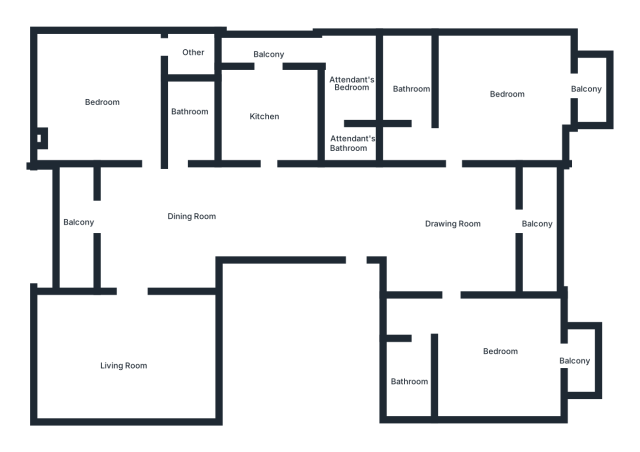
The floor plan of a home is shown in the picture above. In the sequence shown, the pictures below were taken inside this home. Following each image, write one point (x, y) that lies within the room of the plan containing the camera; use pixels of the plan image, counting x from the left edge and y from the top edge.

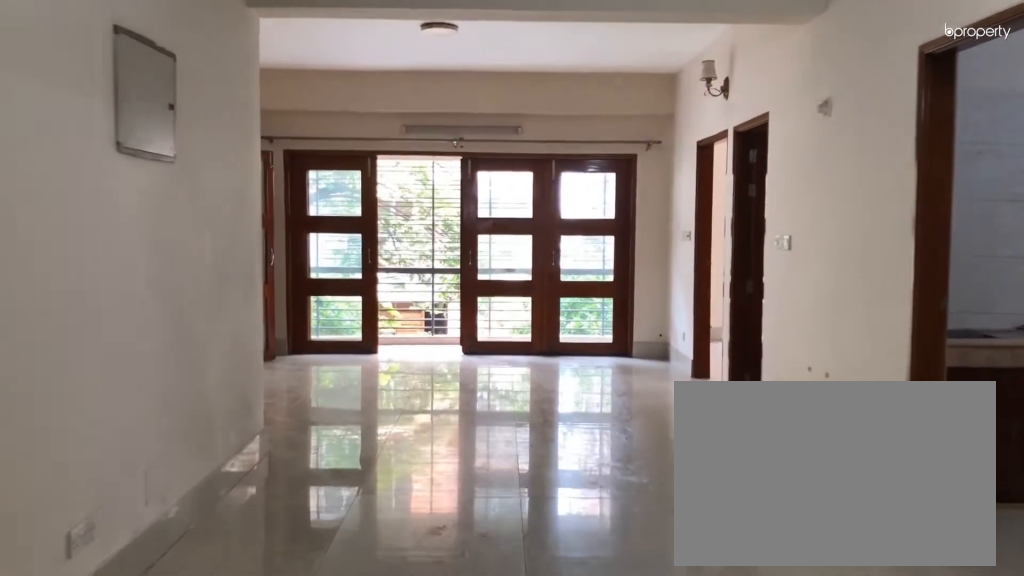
(246, 210)
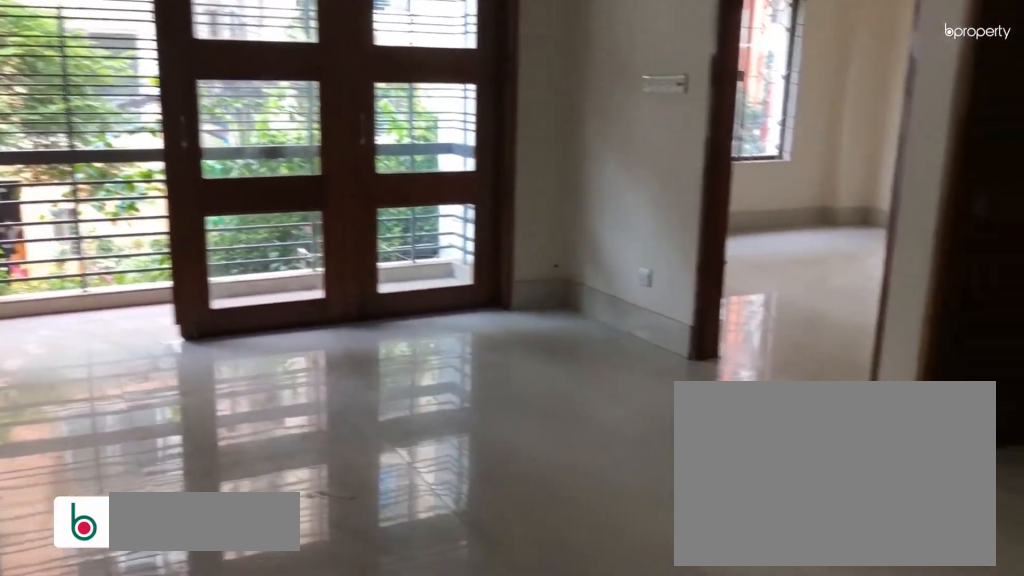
(148, 229)
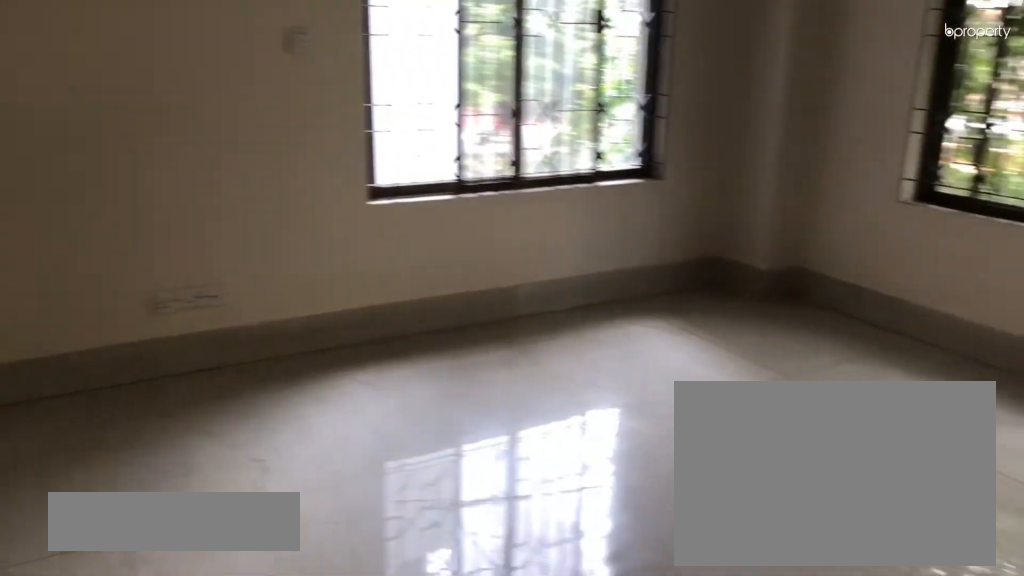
(129, 350)
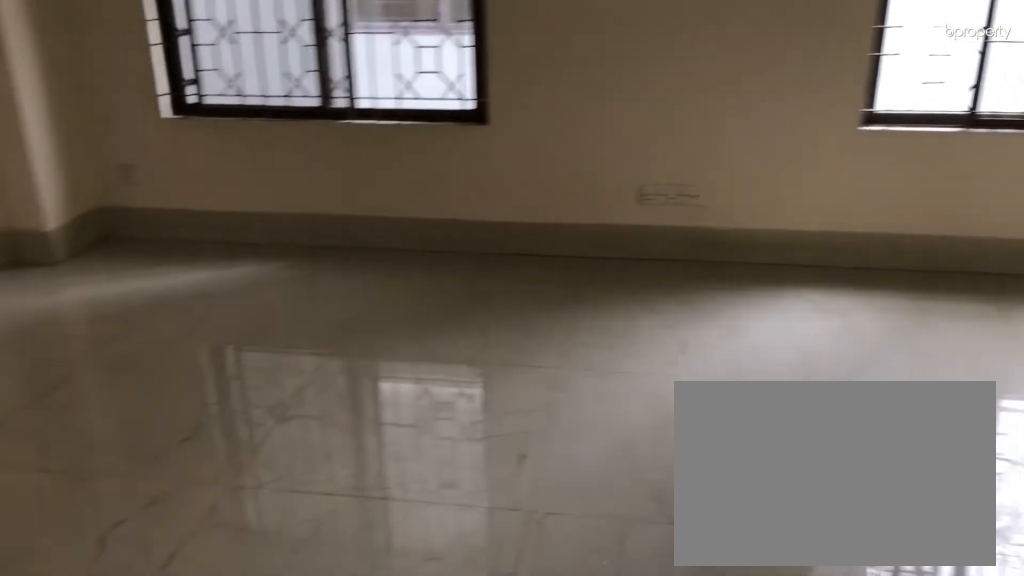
(129, 350)
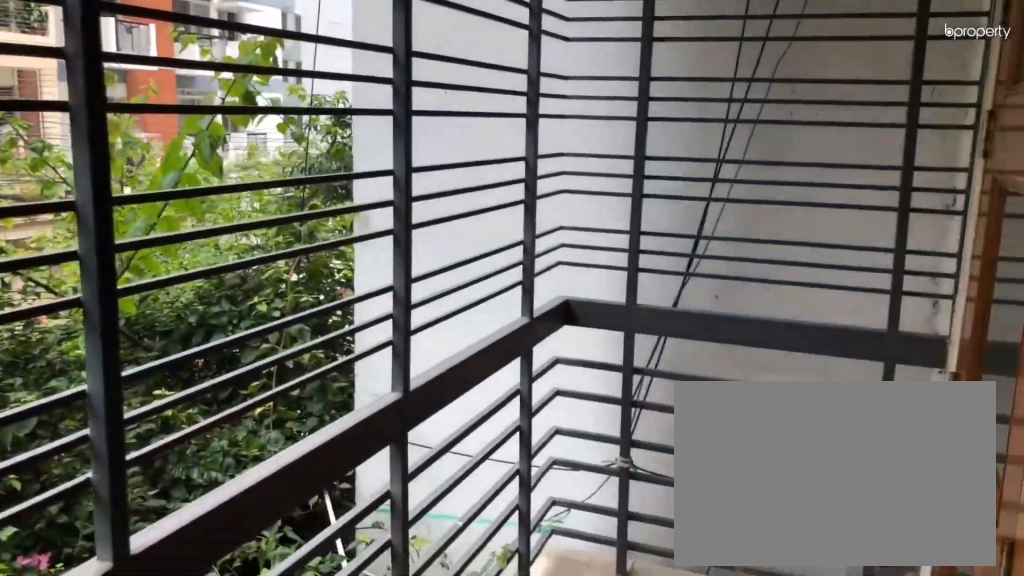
(72, 219)
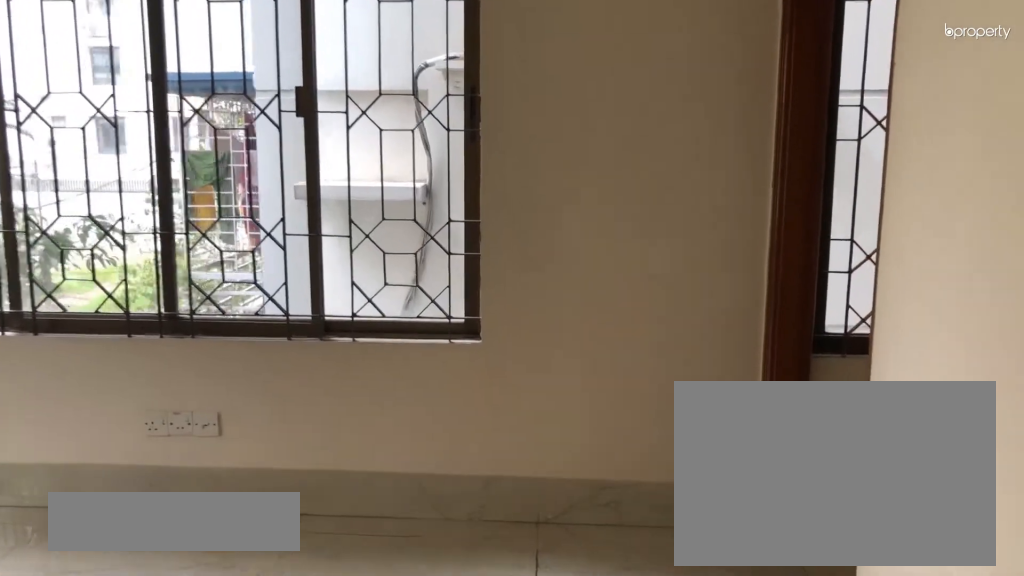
(104, 99)
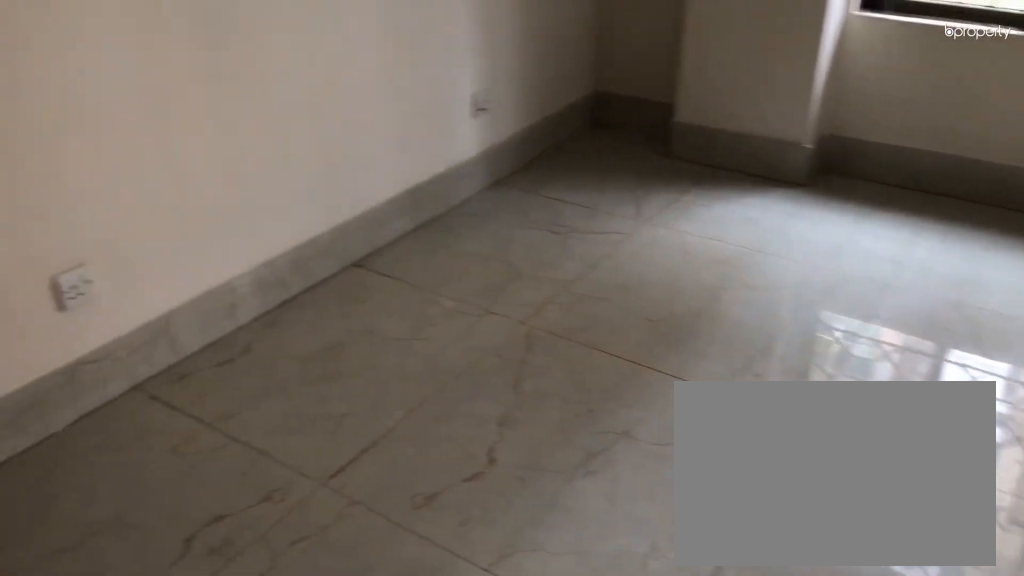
(104, 99)
